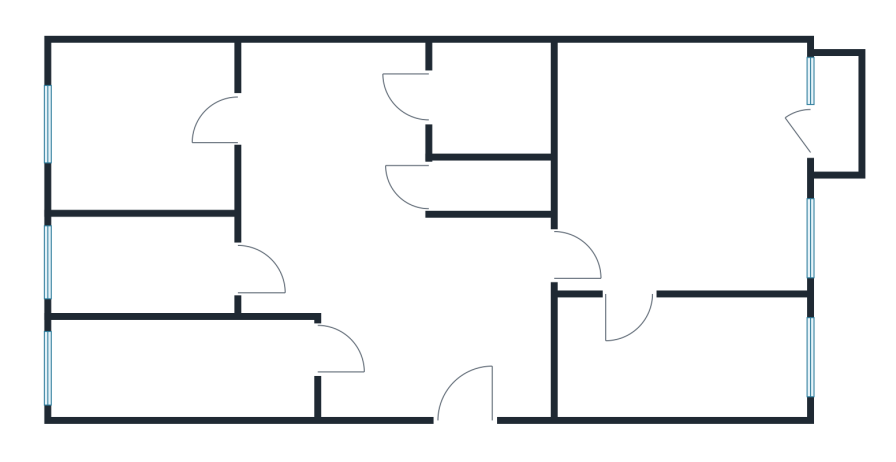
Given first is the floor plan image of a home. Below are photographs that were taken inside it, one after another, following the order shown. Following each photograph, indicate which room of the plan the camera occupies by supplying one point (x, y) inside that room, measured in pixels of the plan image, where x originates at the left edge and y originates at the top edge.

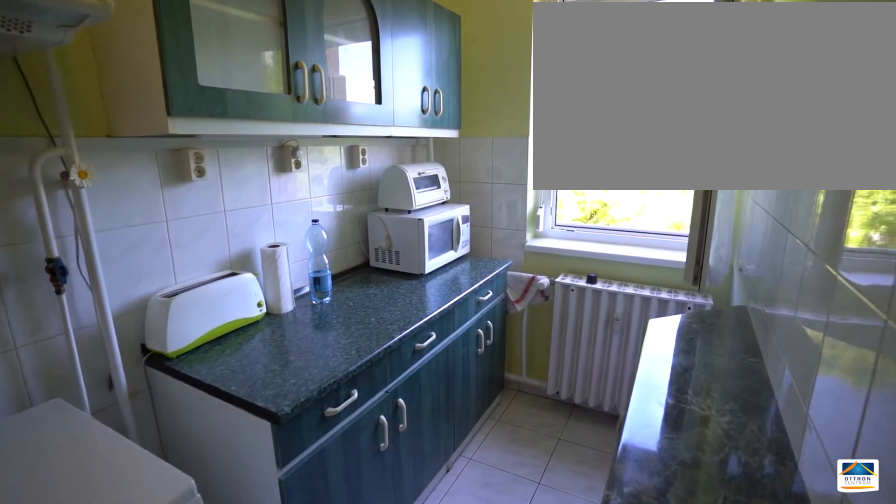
(151, 266)
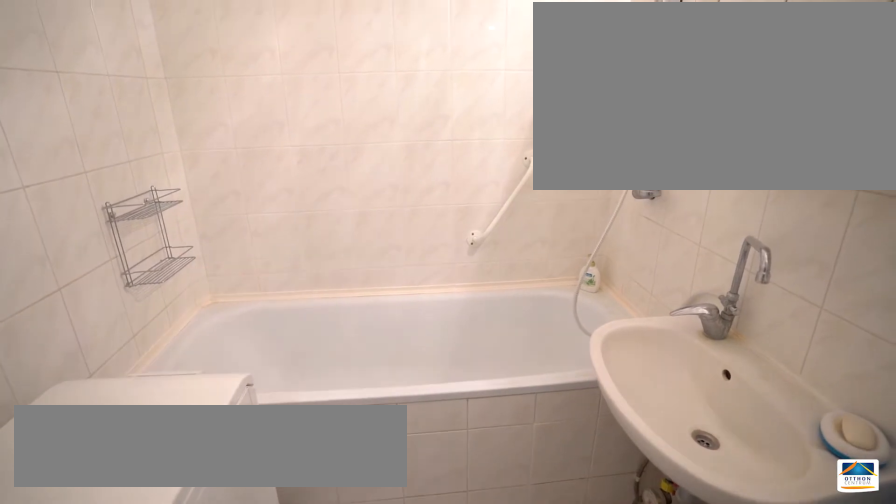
(486, 102)
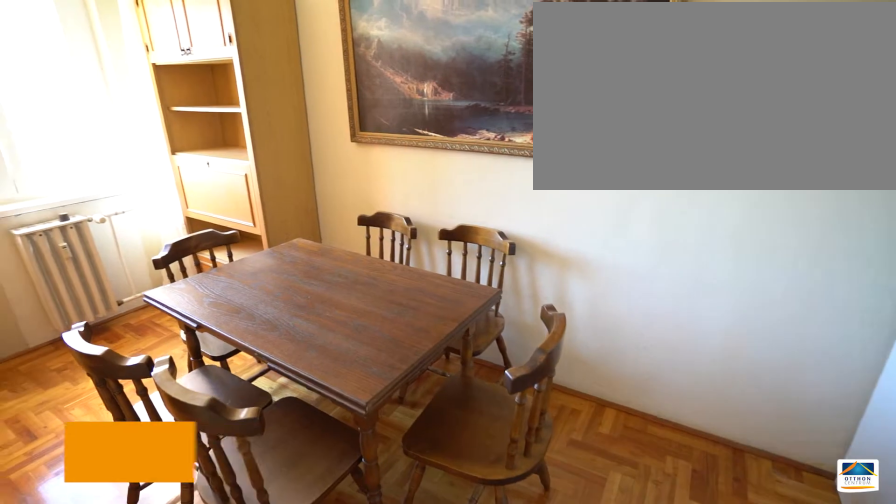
(673, 370)
